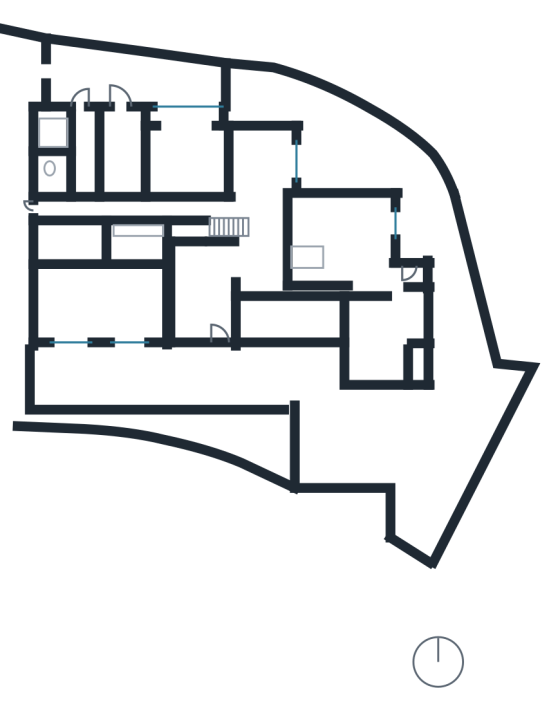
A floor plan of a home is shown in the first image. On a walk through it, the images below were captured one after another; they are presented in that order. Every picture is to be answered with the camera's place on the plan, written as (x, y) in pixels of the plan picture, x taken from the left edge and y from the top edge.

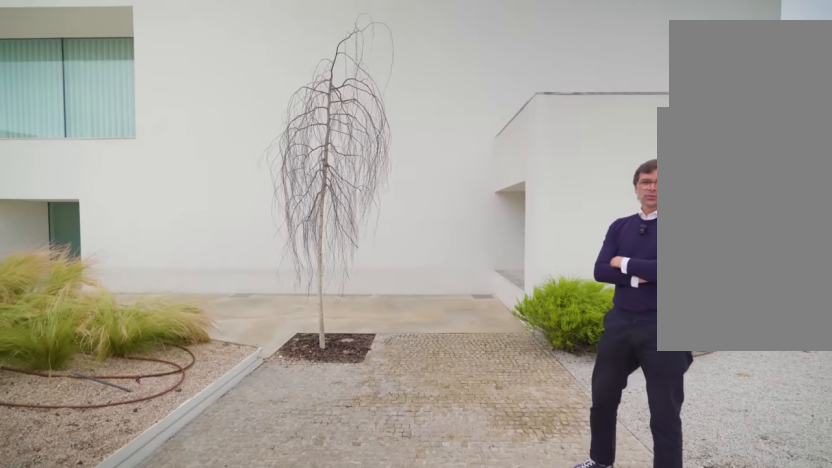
(313, 462)
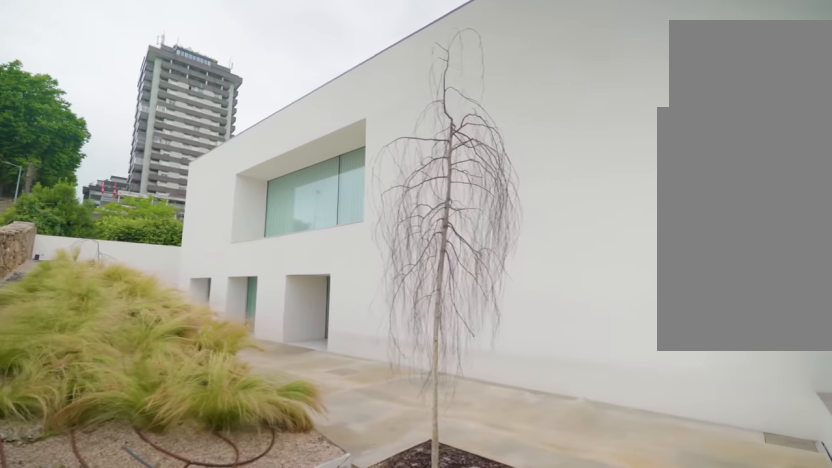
(311, 442)
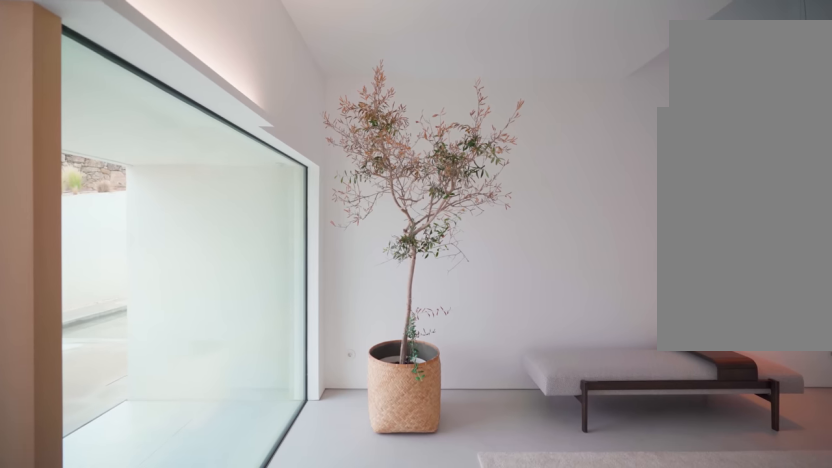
(221, 329)
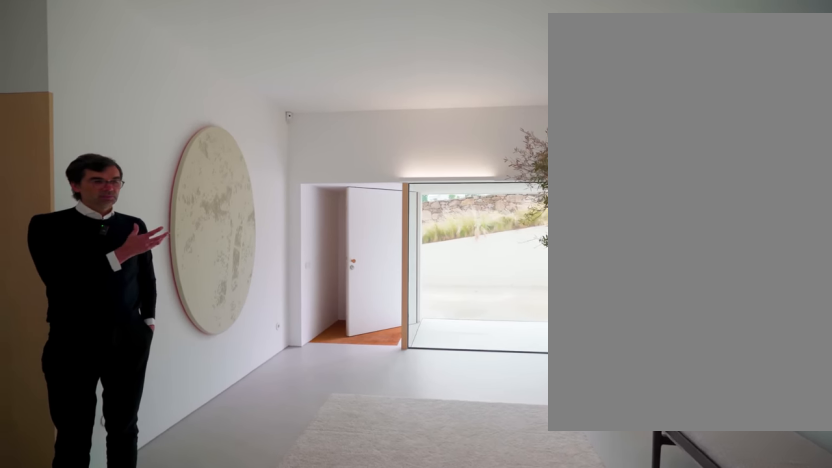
(190, 259)
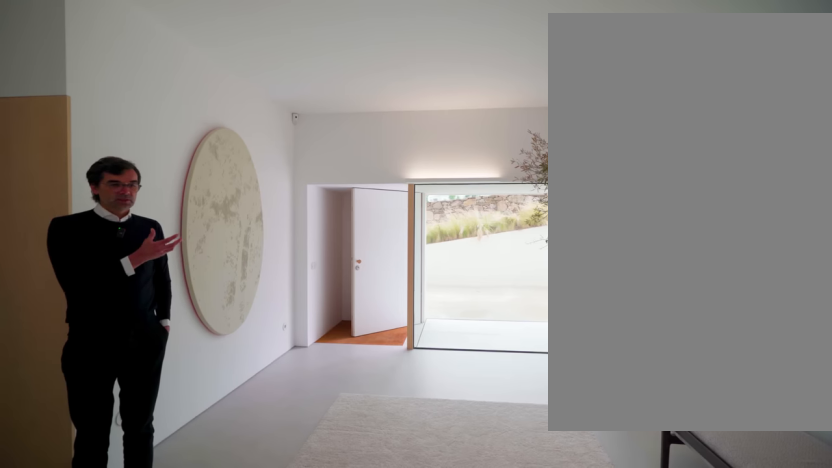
(190, 259)
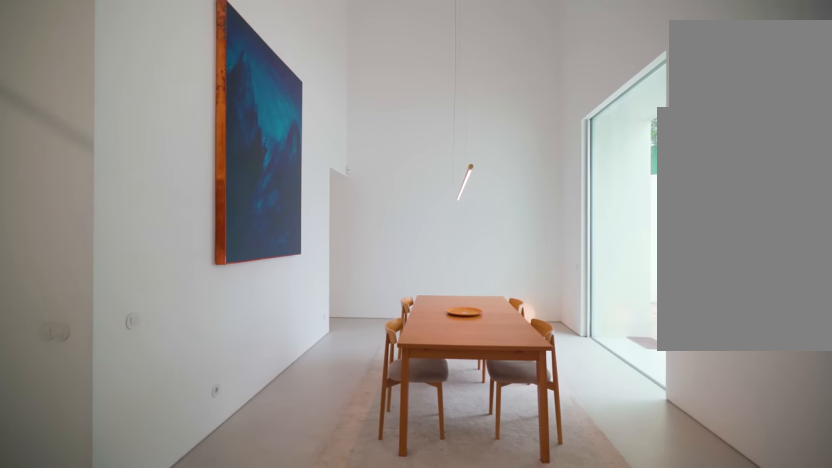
(273, 224)
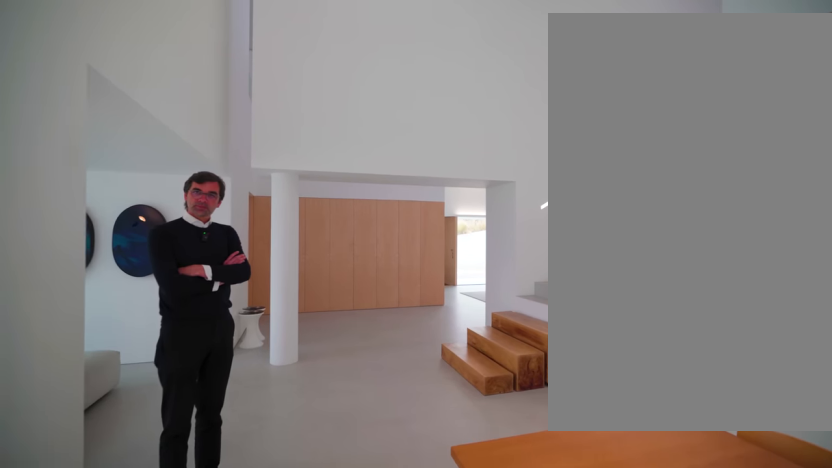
(266, 140)
